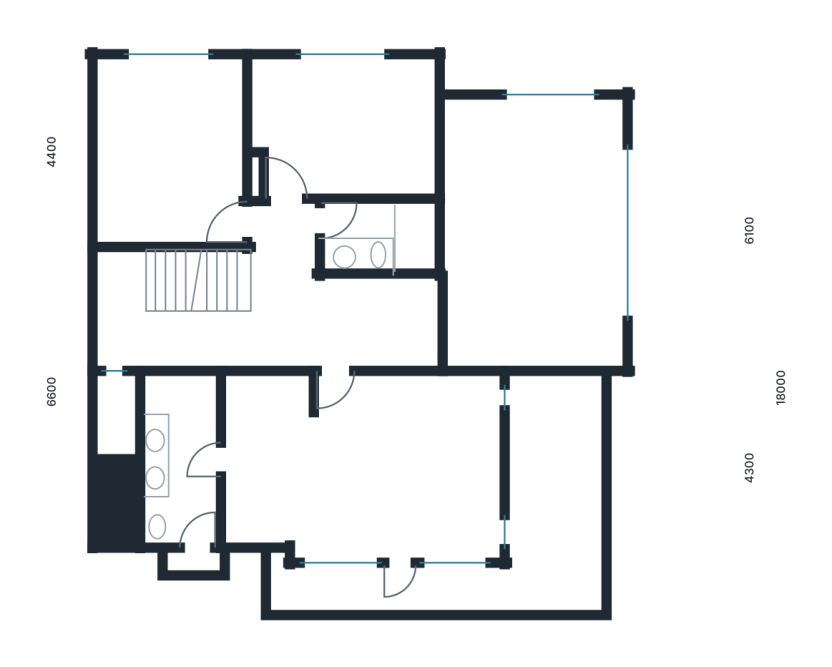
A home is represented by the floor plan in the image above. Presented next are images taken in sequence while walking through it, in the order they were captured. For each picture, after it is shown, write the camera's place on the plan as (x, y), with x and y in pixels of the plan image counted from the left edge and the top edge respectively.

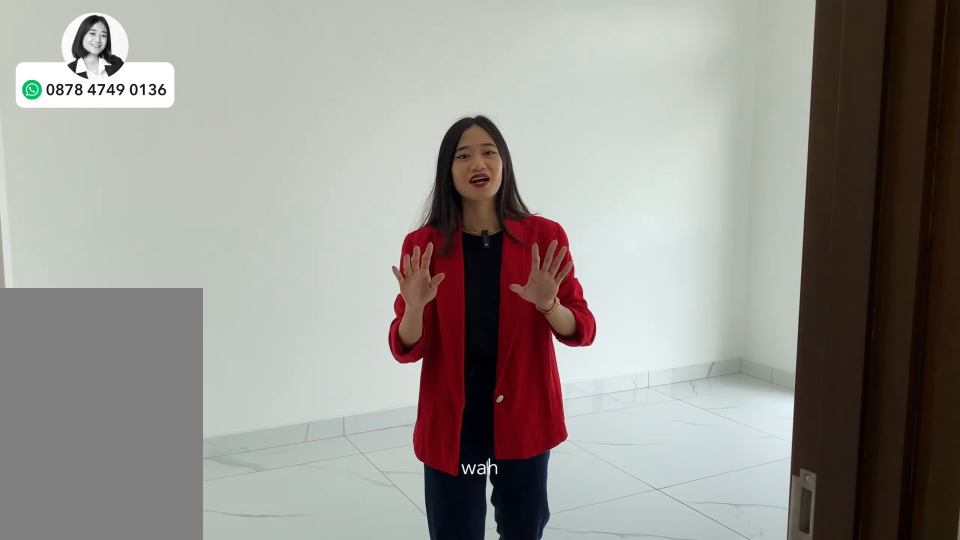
(167, 145)
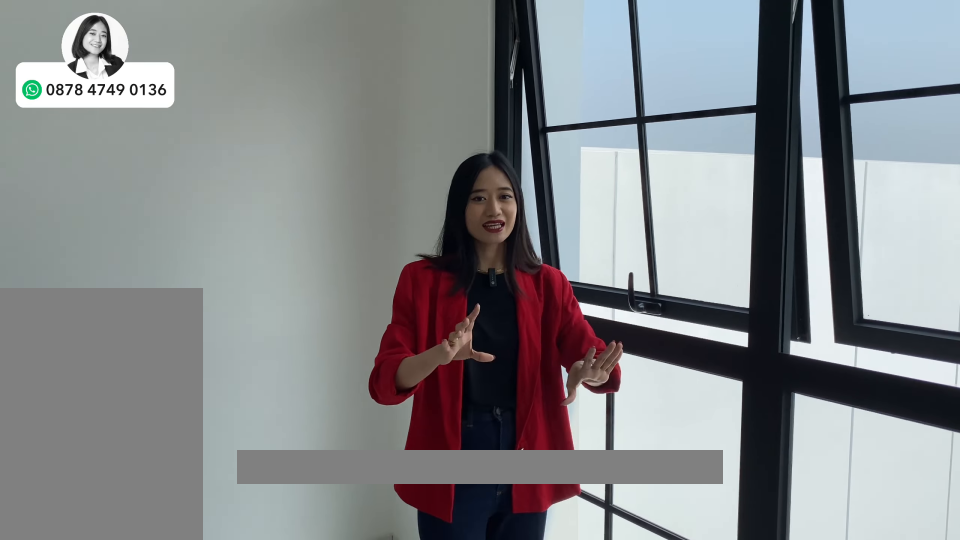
(167, 145)
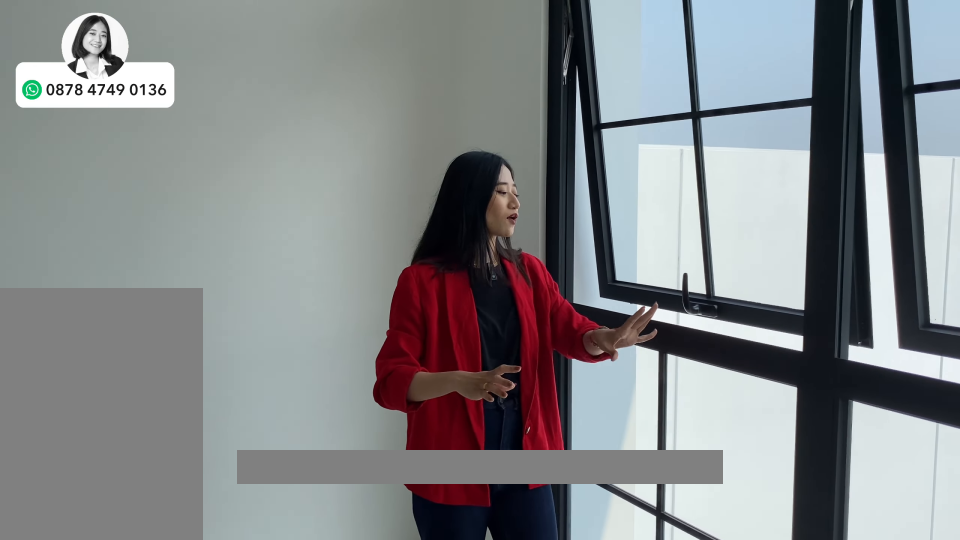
(167, 145)
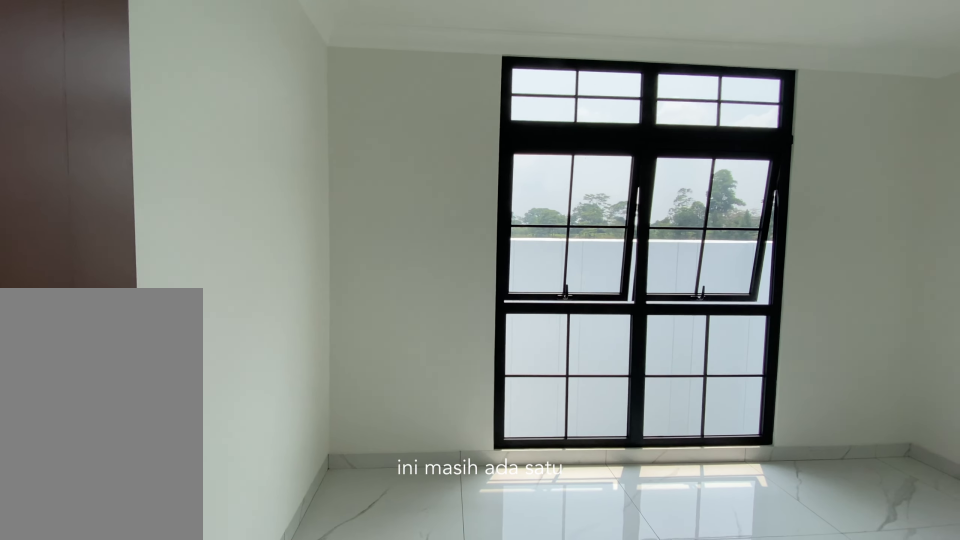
(358, 126)
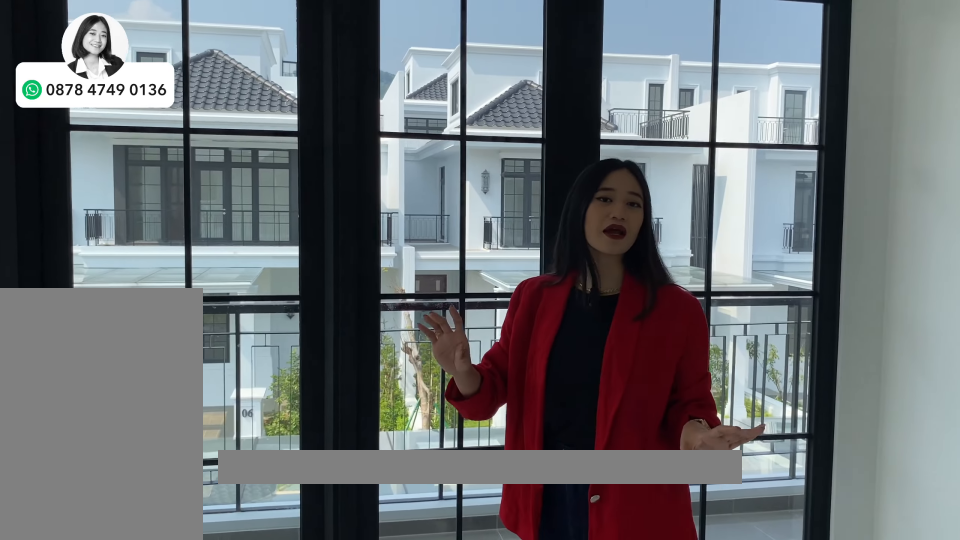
(263, 414)
